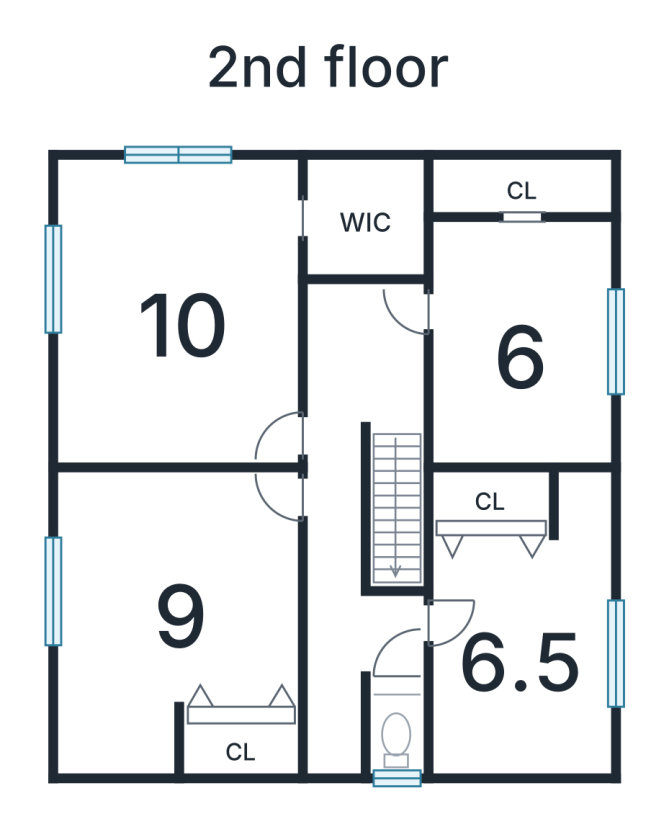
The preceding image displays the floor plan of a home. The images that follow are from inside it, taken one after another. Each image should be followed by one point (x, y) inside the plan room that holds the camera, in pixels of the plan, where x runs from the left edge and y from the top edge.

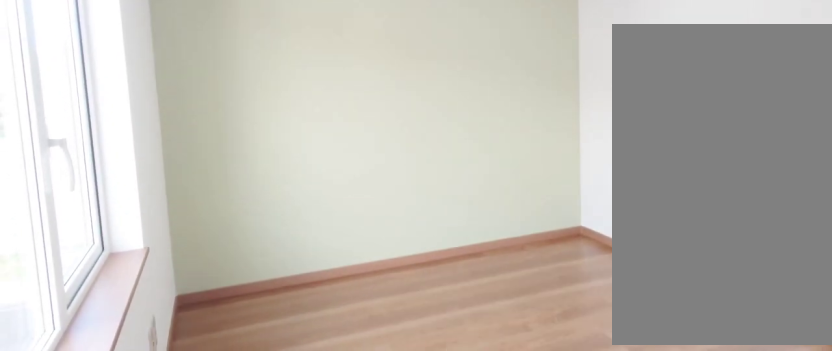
(517, 348)
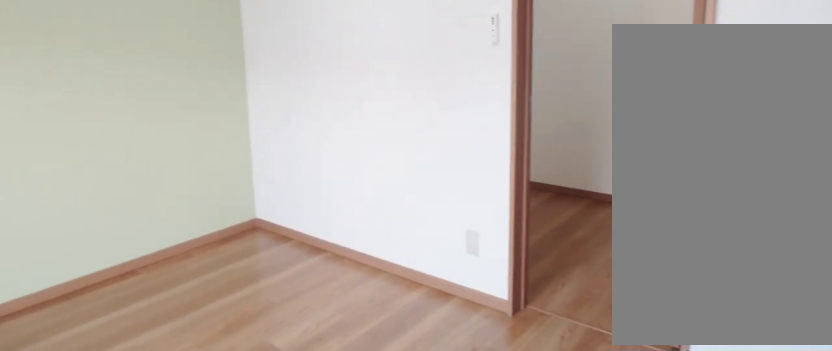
(517, 348)
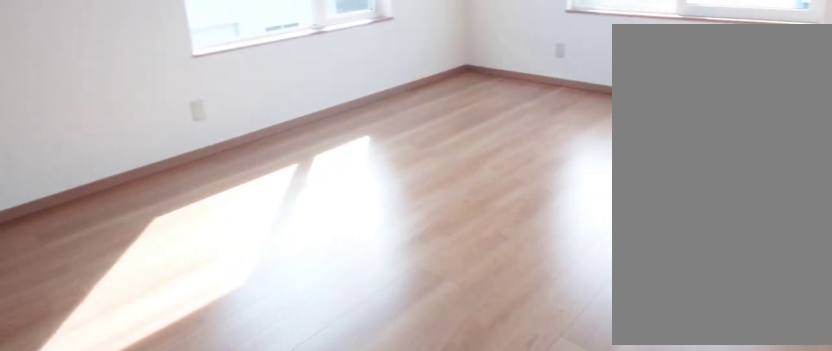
(180, 324)
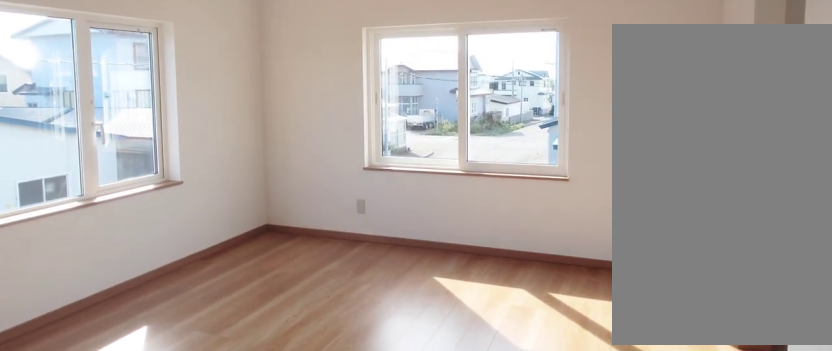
(180, 324)
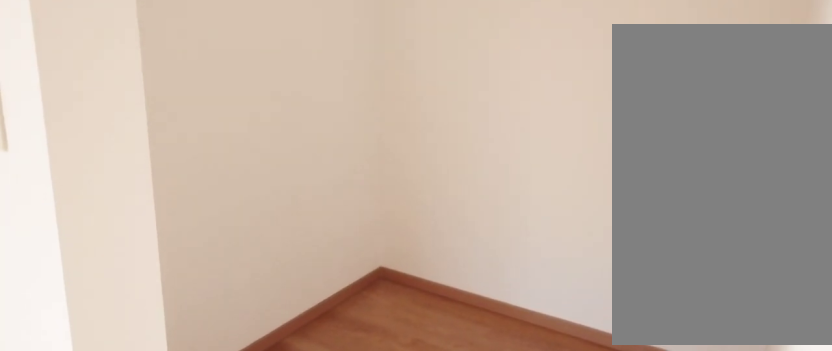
(357, 229)
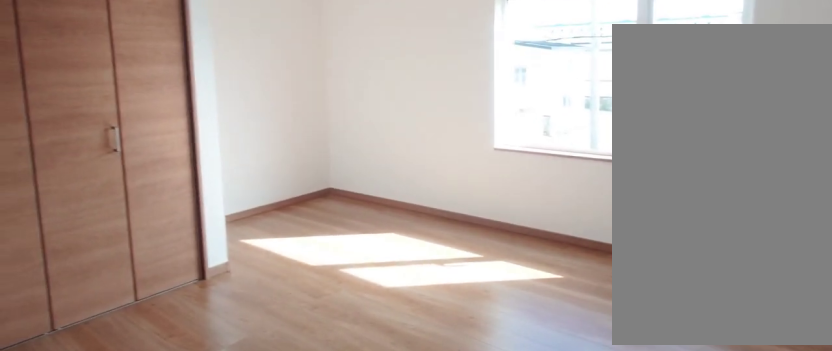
(175, 617)
